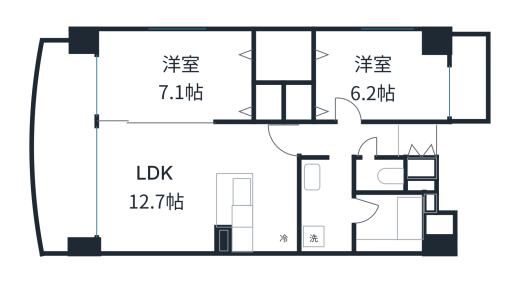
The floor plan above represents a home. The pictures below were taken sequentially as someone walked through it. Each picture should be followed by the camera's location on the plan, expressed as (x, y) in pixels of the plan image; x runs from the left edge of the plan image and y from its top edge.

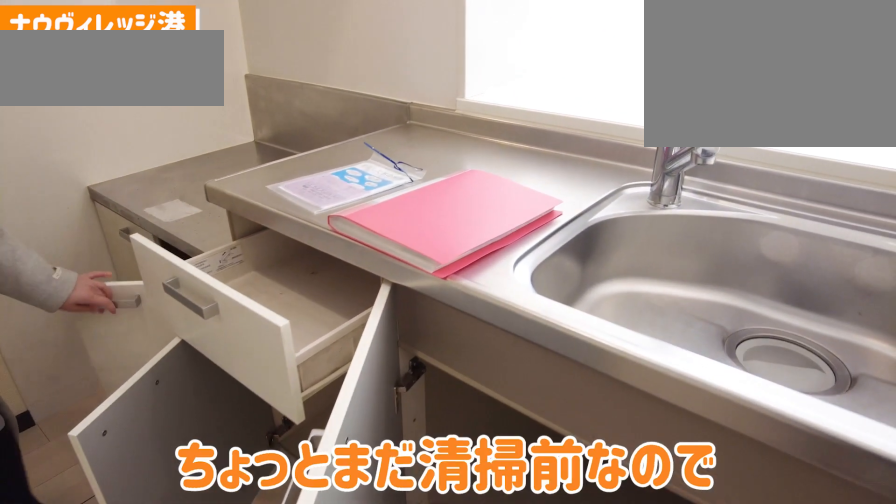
(272, 200)
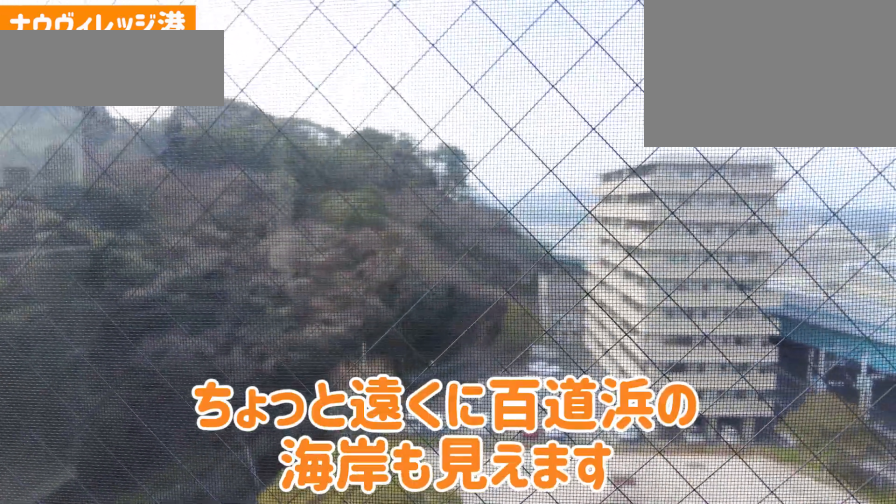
(189, 42)
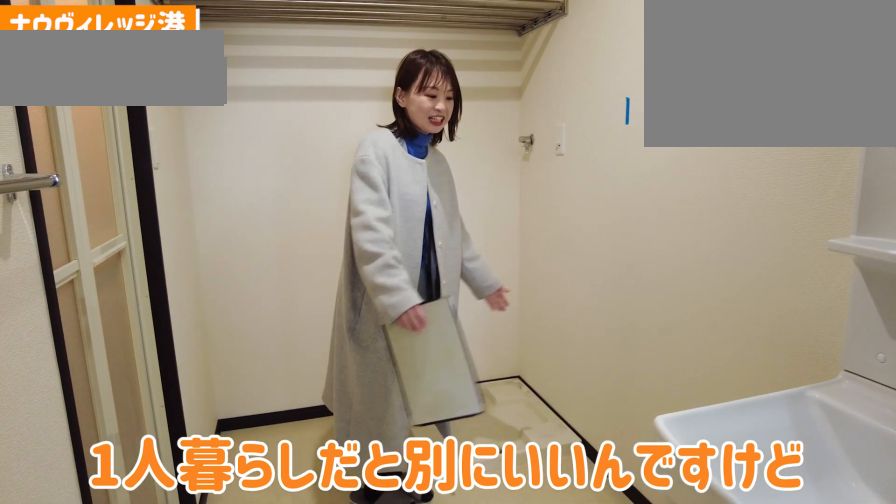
(329, 207)
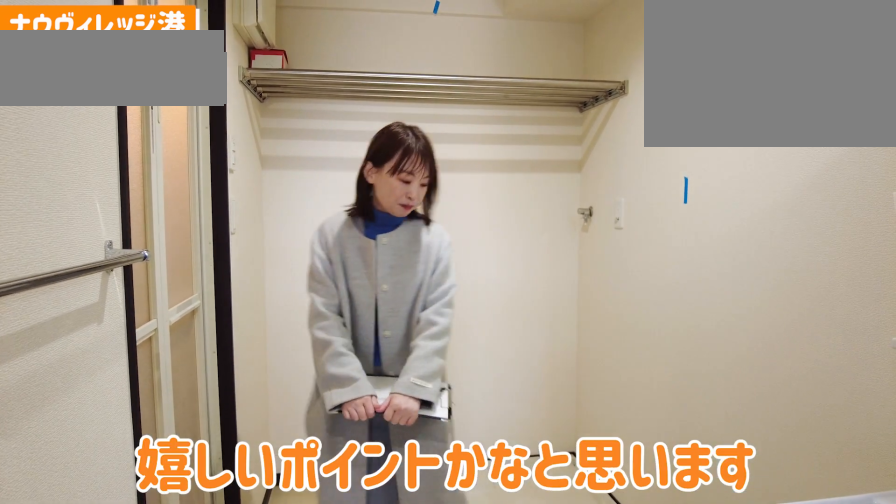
(329, 207)
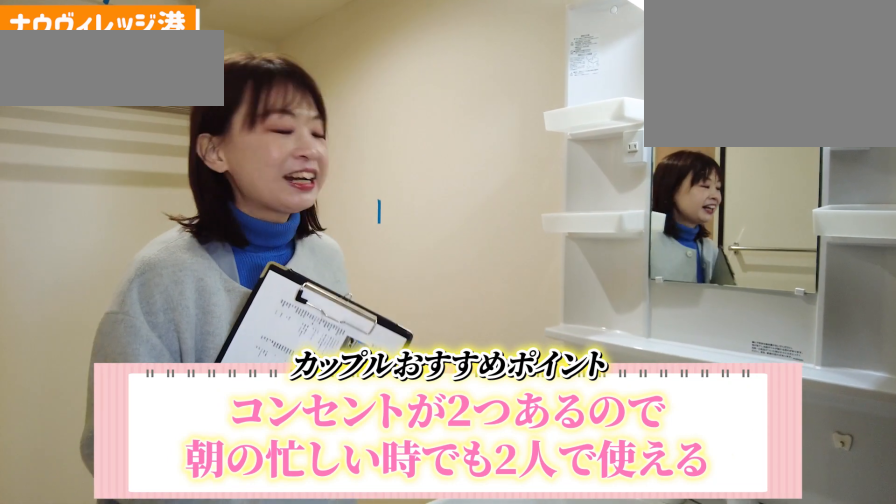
(329, 207)
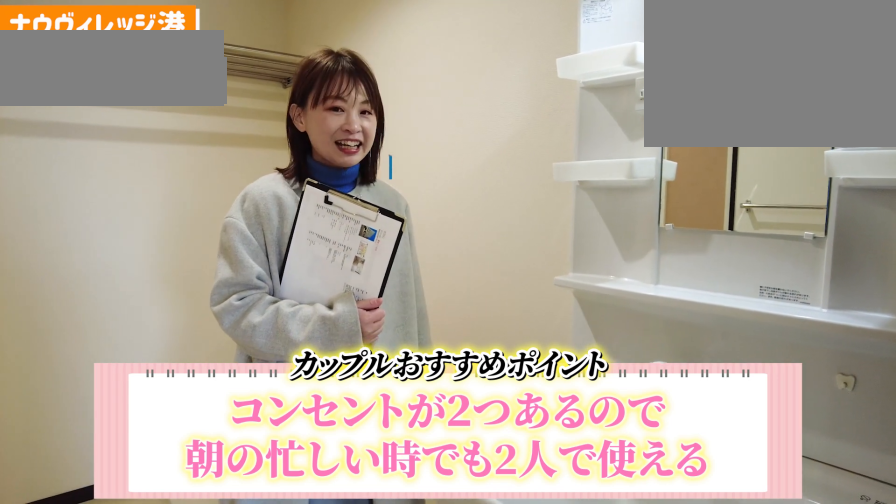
(329, 207)
